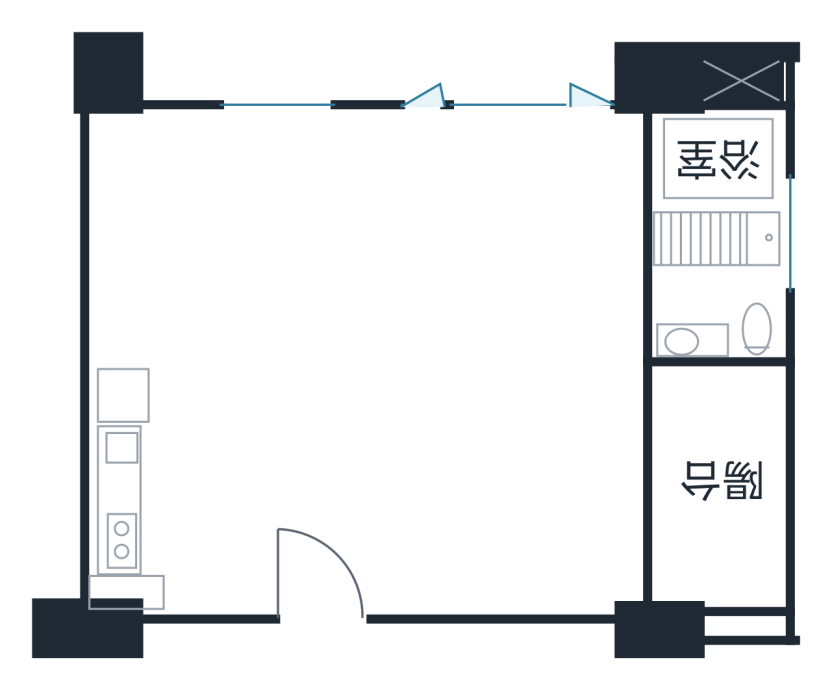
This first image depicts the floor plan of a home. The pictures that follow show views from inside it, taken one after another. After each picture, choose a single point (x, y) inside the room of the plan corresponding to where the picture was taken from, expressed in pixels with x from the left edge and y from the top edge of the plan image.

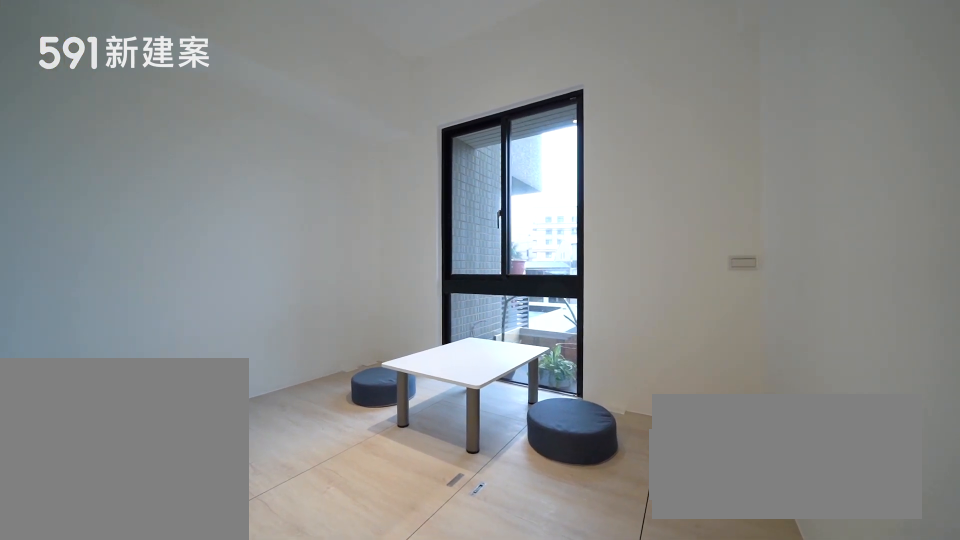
(180, 204)
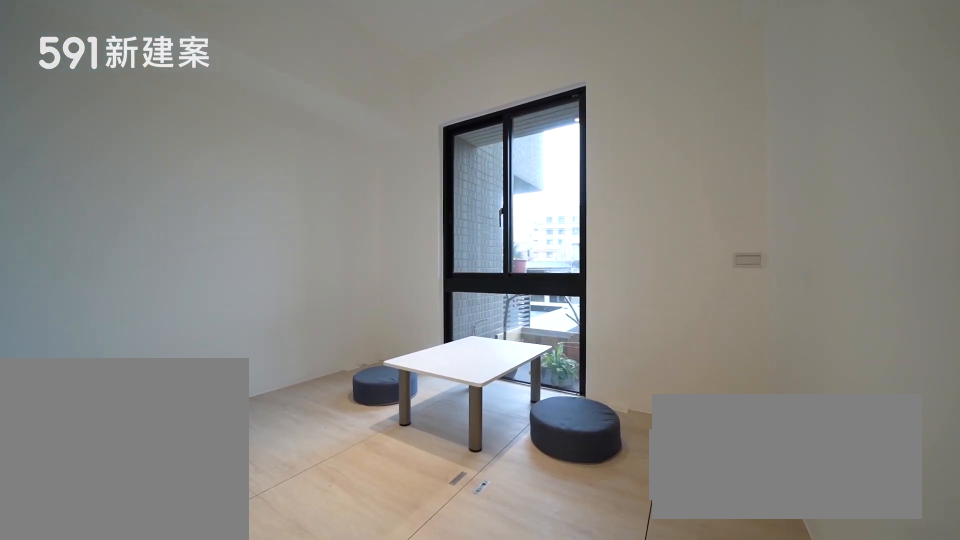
(180, 204)
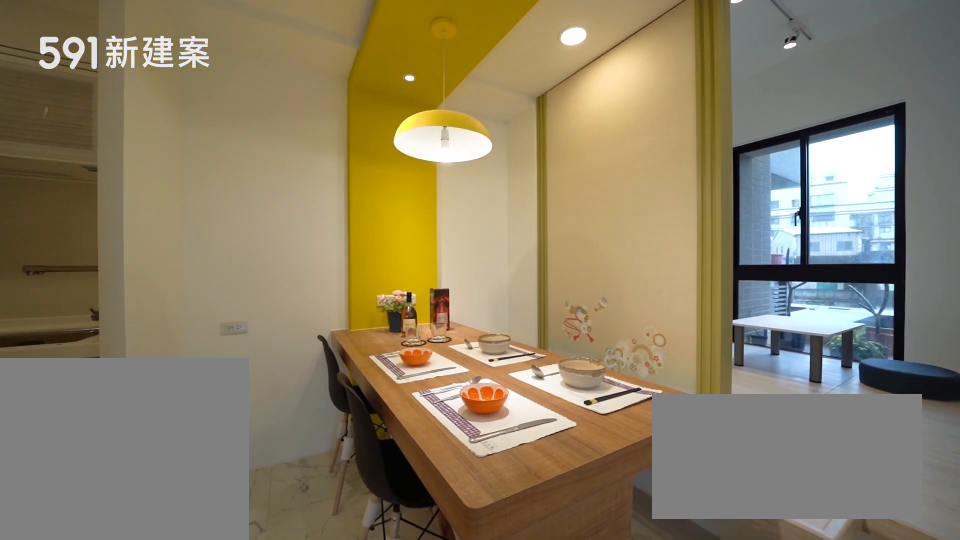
(178, 320)
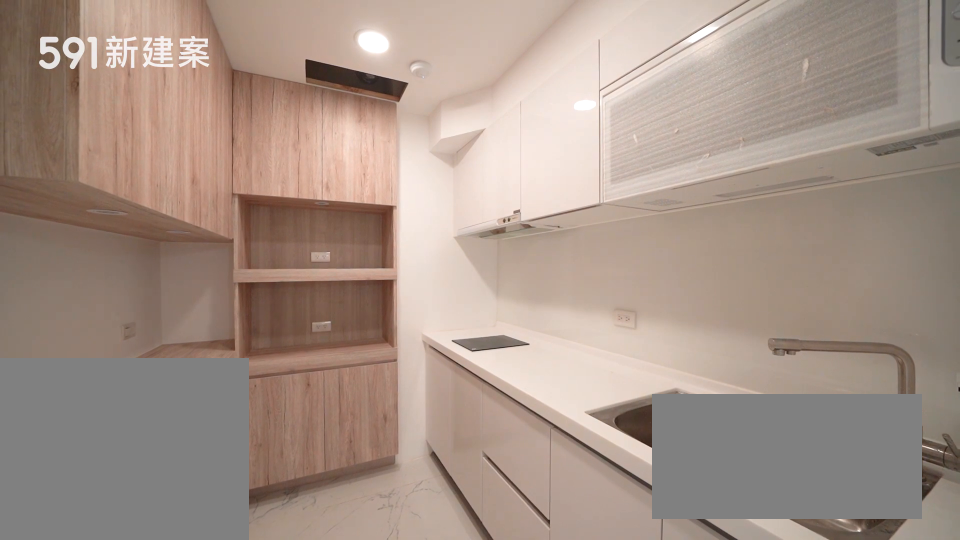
(182, 487)
